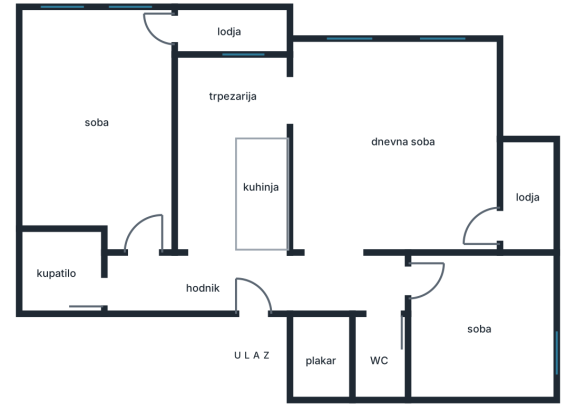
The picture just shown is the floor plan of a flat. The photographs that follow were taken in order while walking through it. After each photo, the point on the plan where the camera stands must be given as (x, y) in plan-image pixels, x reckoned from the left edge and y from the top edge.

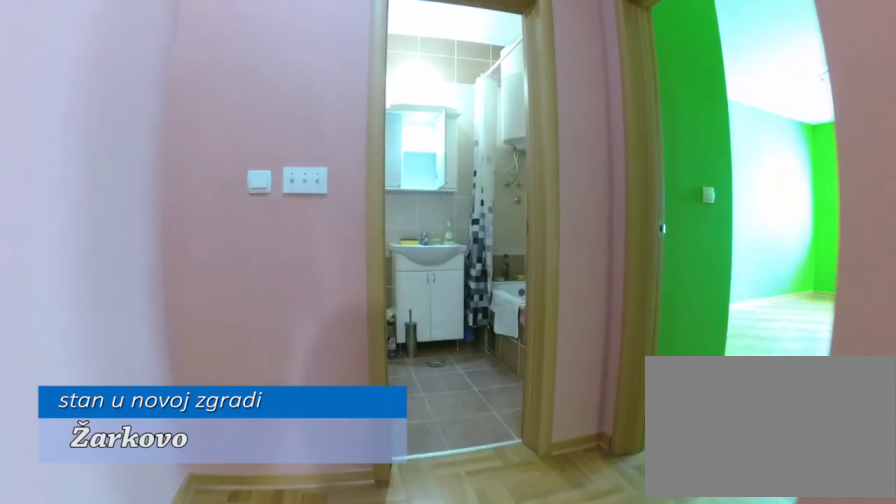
(194, 285)
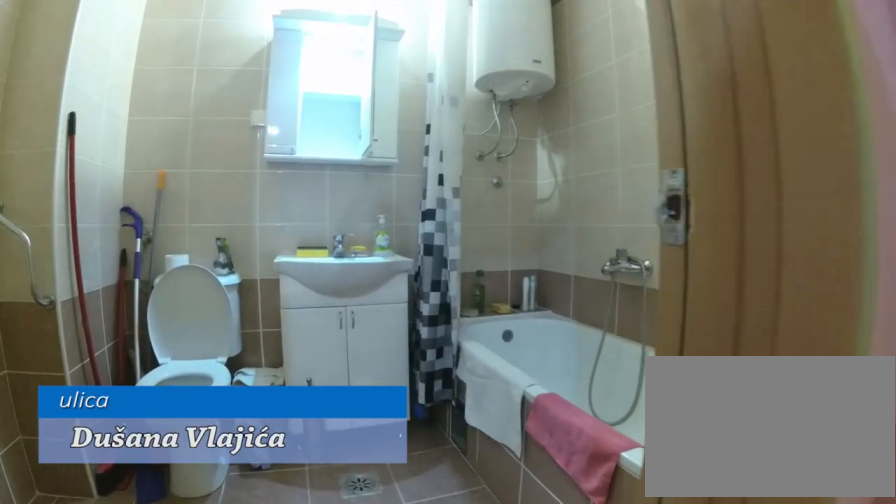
(135, 283)
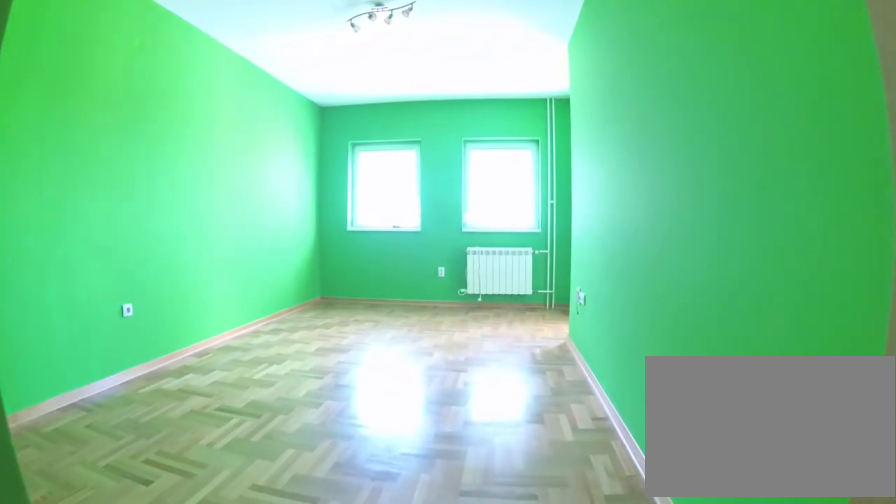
(147, 267)
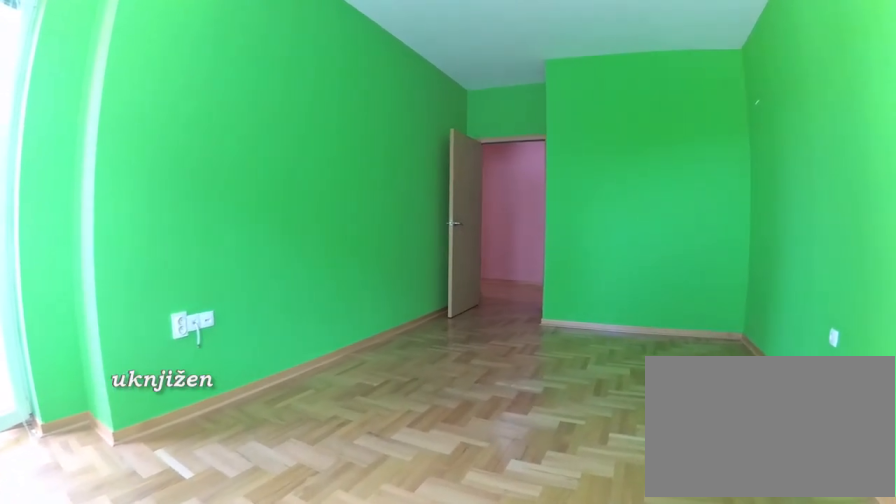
(57, 54)
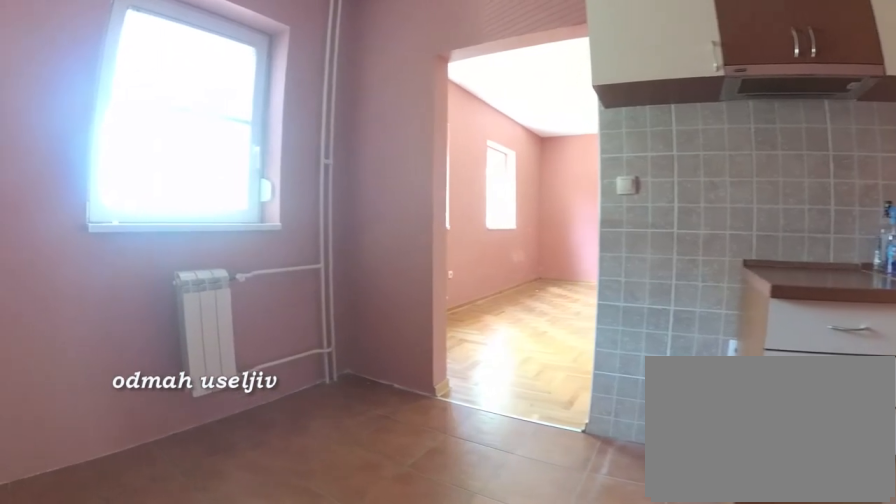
(192, 166)
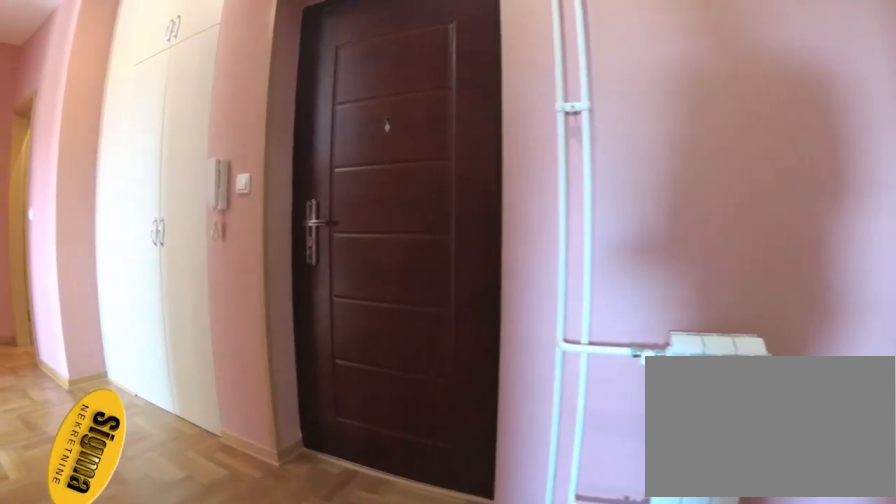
(197, 255)
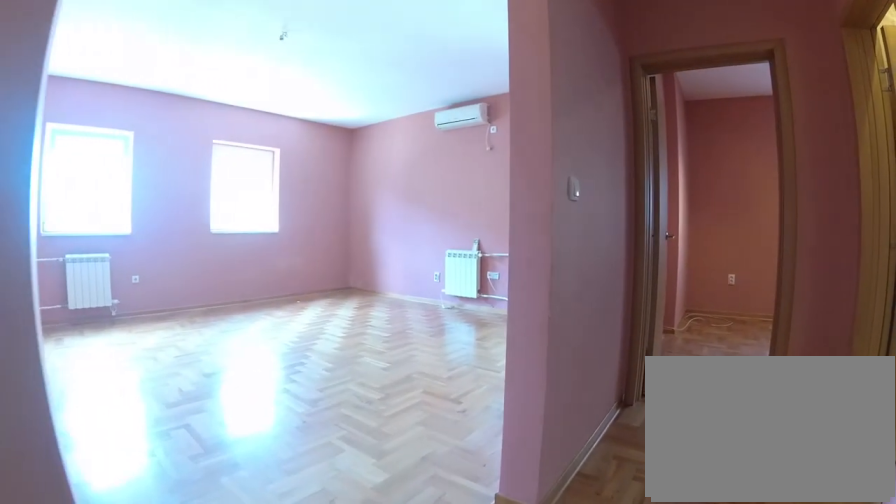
(284, 281)
